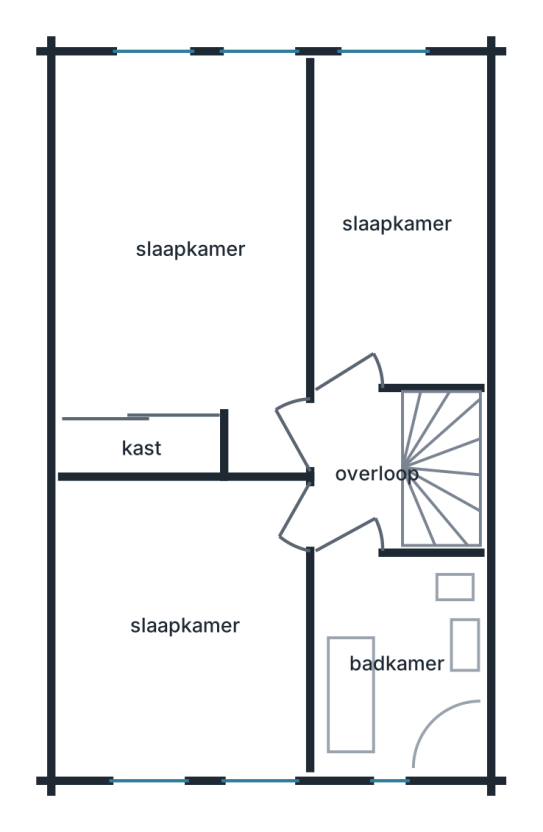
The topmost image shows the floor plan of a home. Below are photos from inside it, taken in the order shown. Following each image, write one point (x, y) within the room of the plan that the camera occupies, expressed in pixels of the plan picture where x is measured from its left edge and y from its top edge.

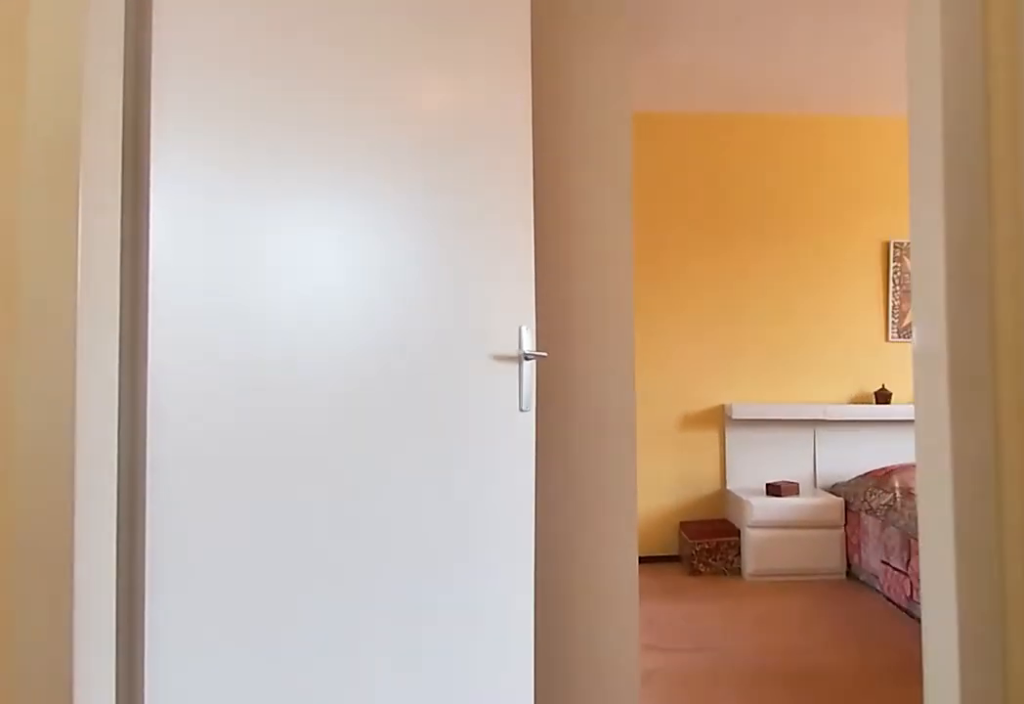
(361, 470)
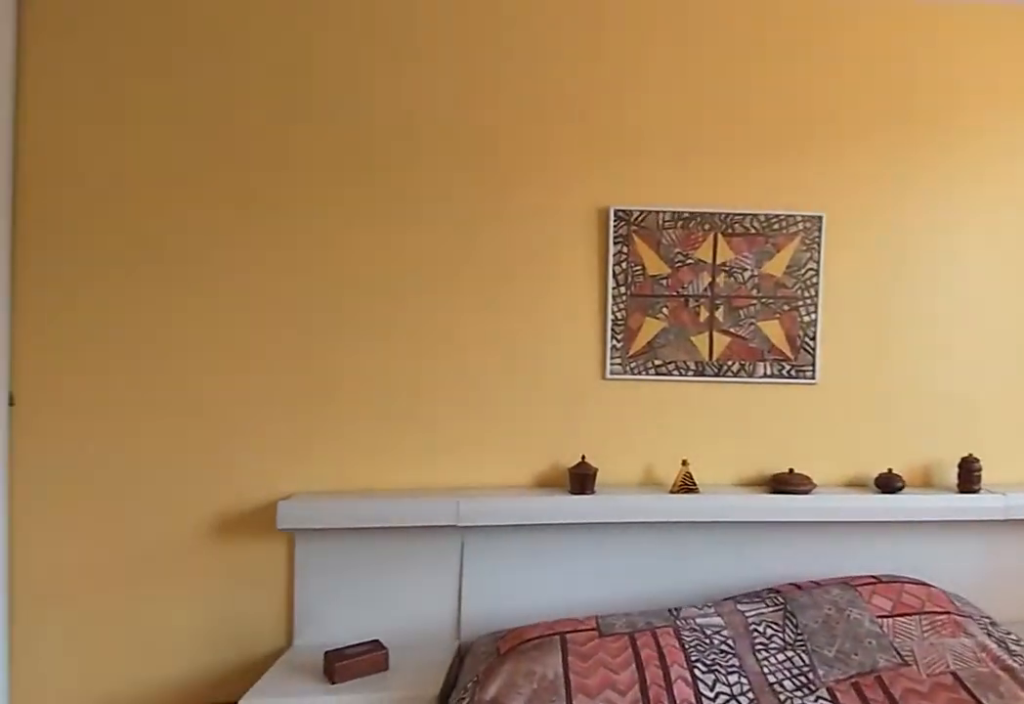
(150, 303)
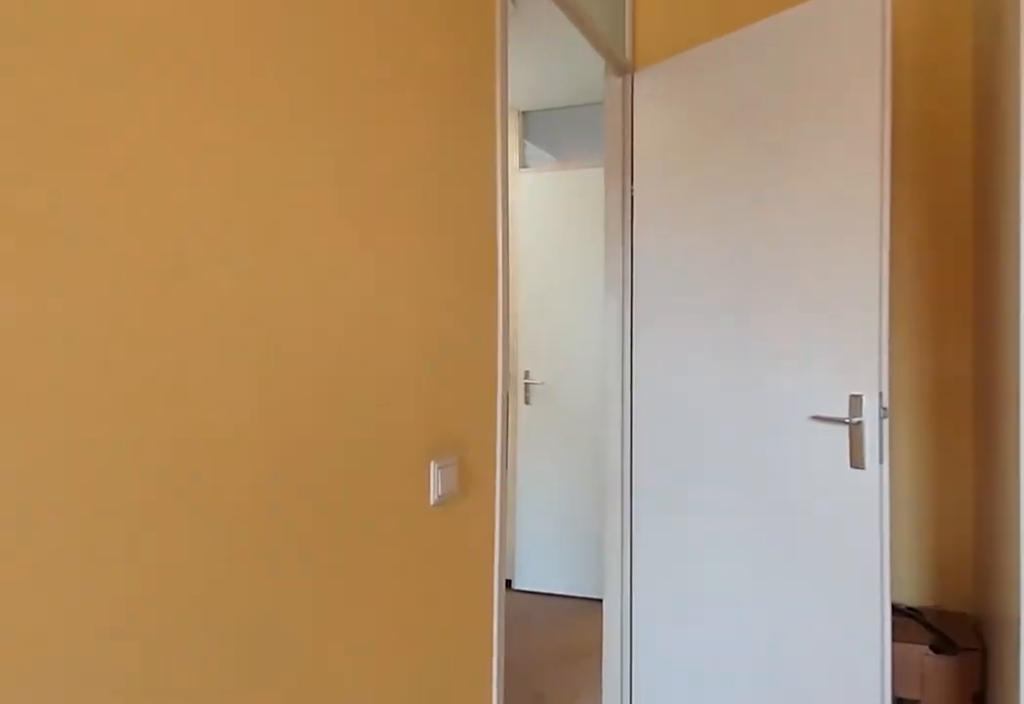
(150, 303)
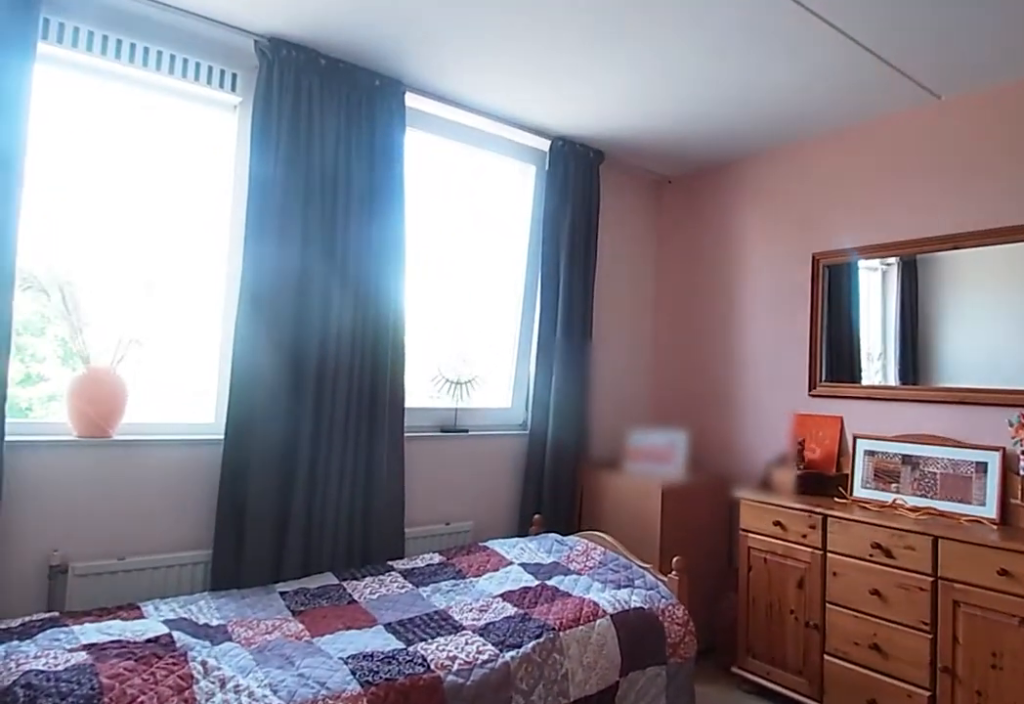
(184, 625)
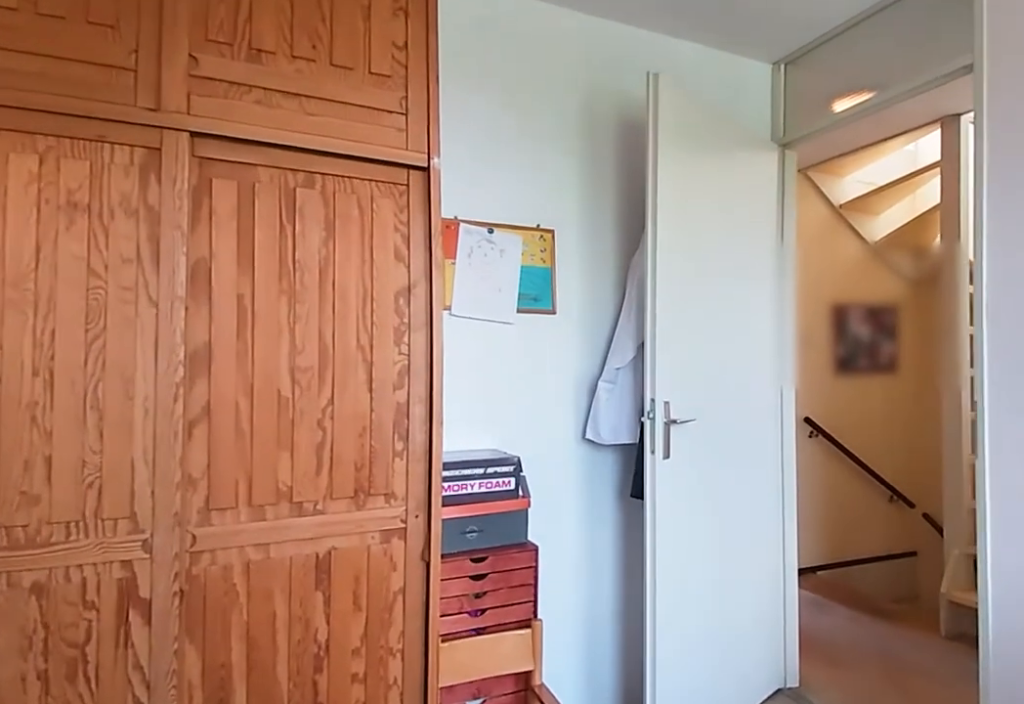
(185, 626)
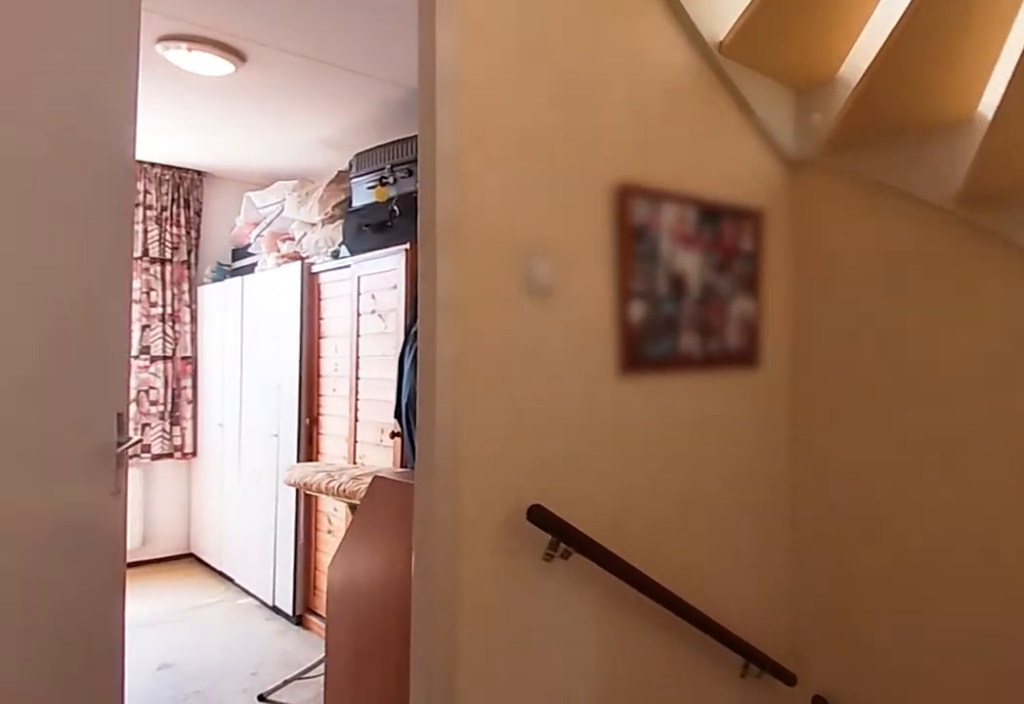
(361, 471)
